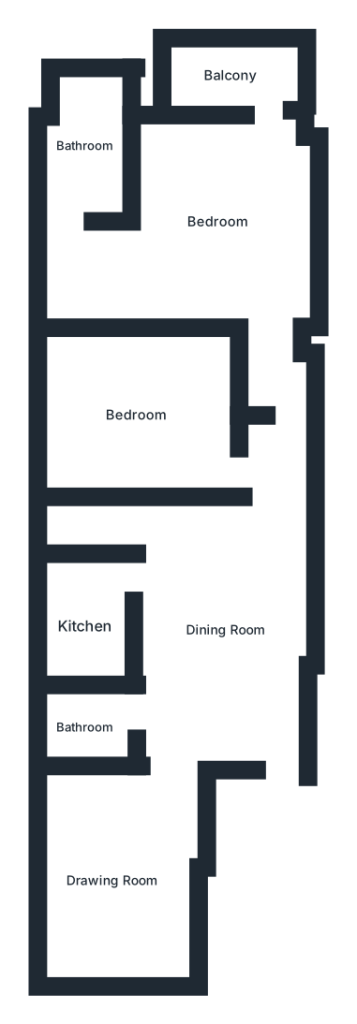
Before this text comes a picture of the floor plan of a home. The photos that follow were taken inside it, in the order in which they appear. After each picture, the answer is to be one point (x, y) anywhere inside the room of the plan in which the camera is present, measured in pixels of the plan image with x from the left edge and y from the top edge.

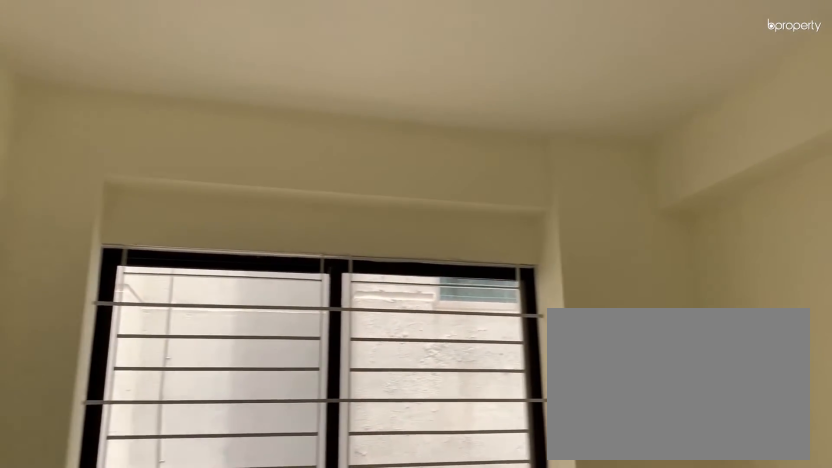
(113, 880)
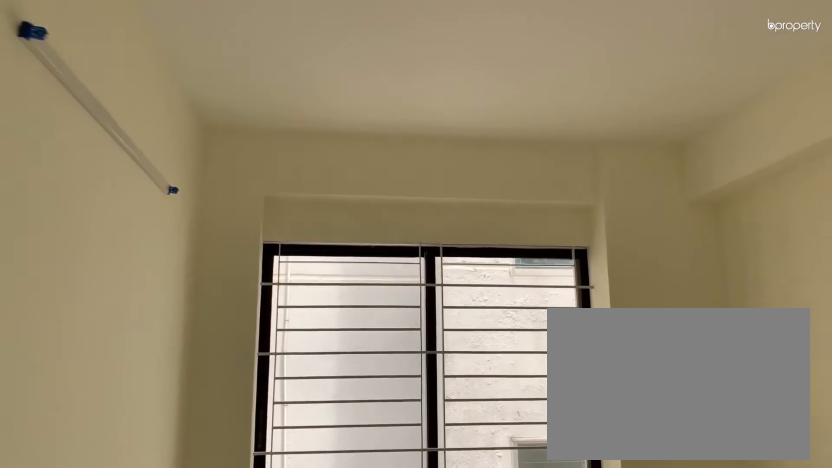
(113, 880)
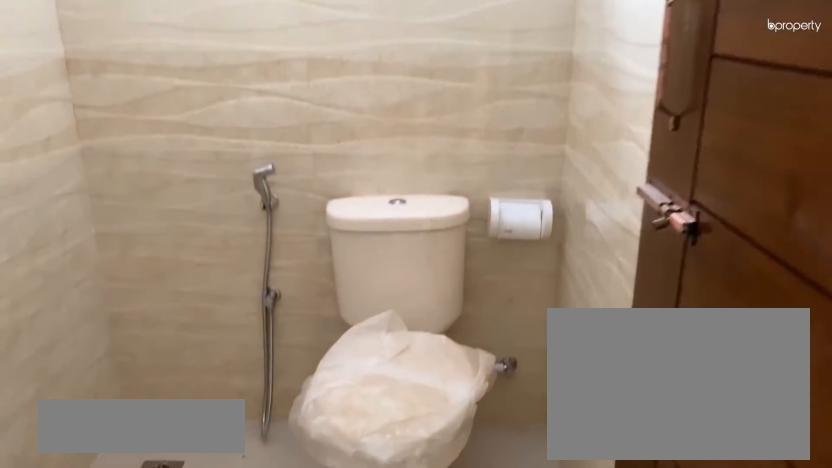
(87, 725)
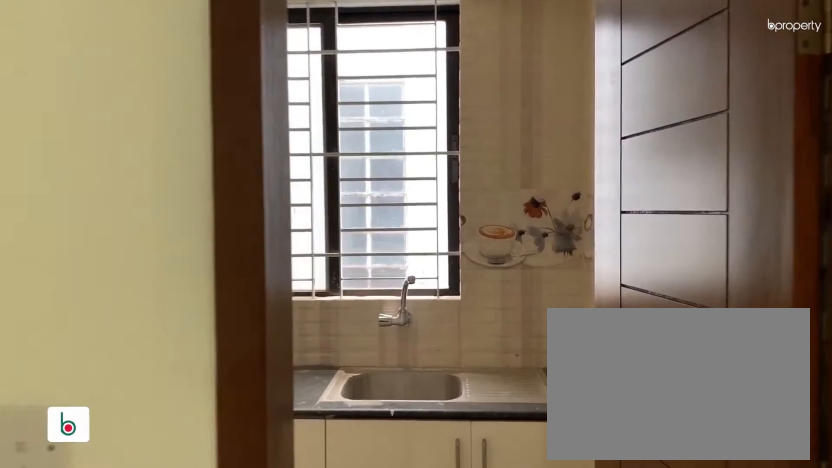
(85, 621)
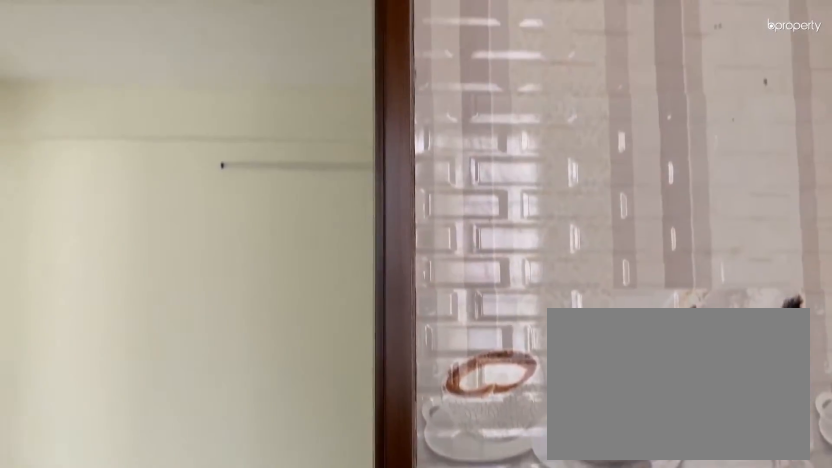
(85, 621)
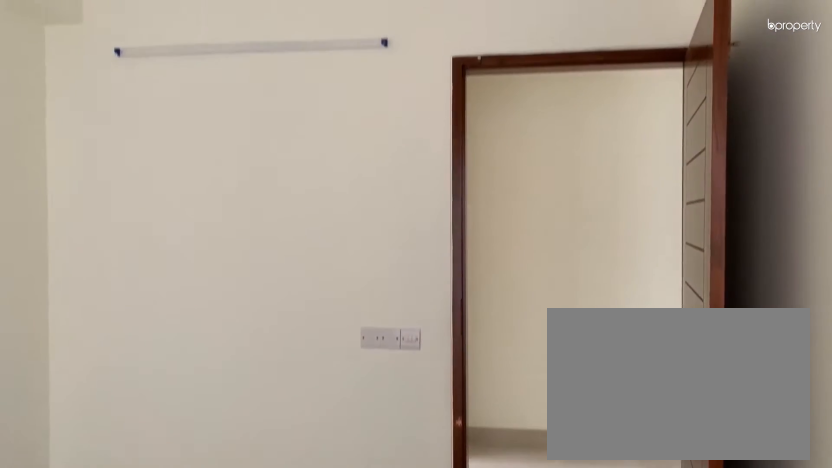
(136, 415)
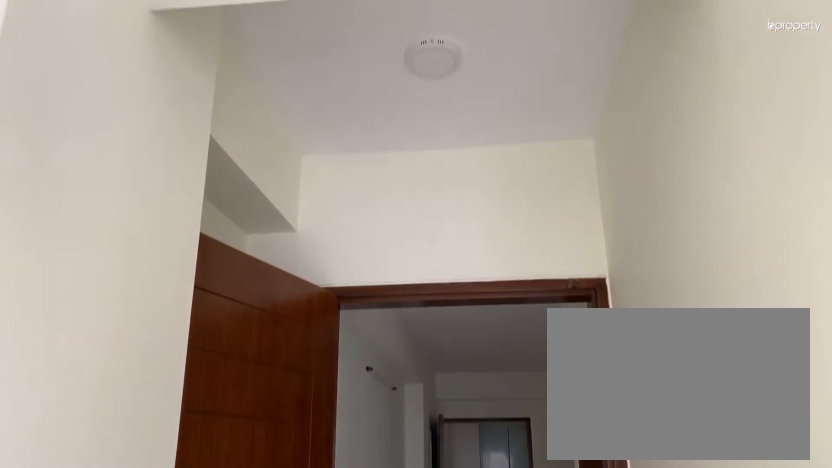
(212, 216)
